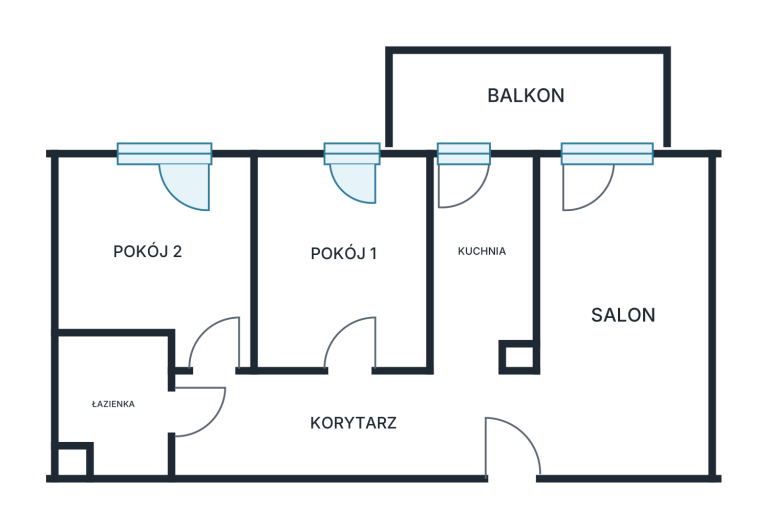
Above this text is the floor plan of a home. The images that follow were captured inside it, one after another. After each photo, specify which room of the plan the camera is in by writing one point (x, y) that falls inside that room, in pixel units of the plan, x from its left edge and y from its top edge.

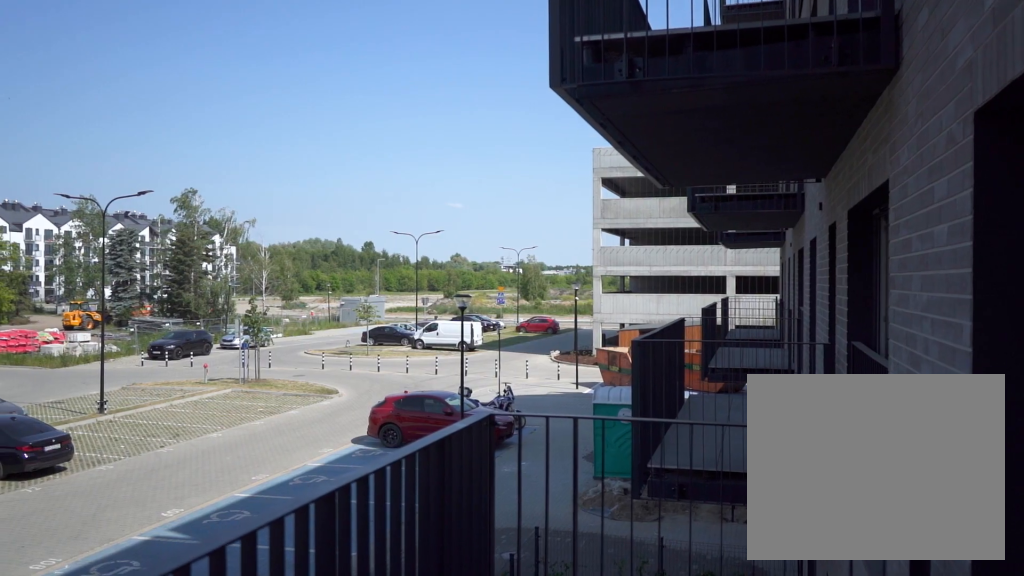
(527, 98)
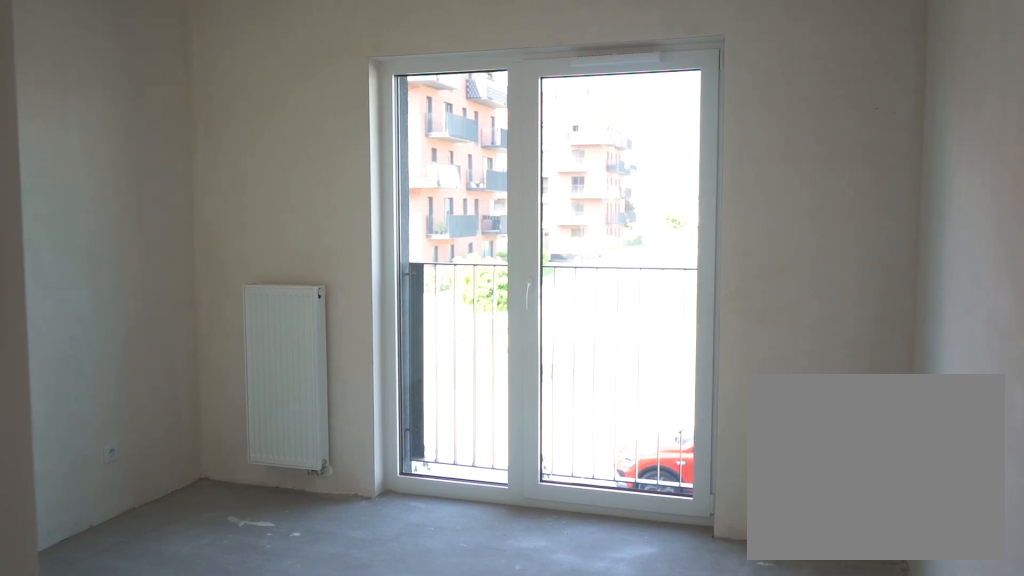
(160, 256)
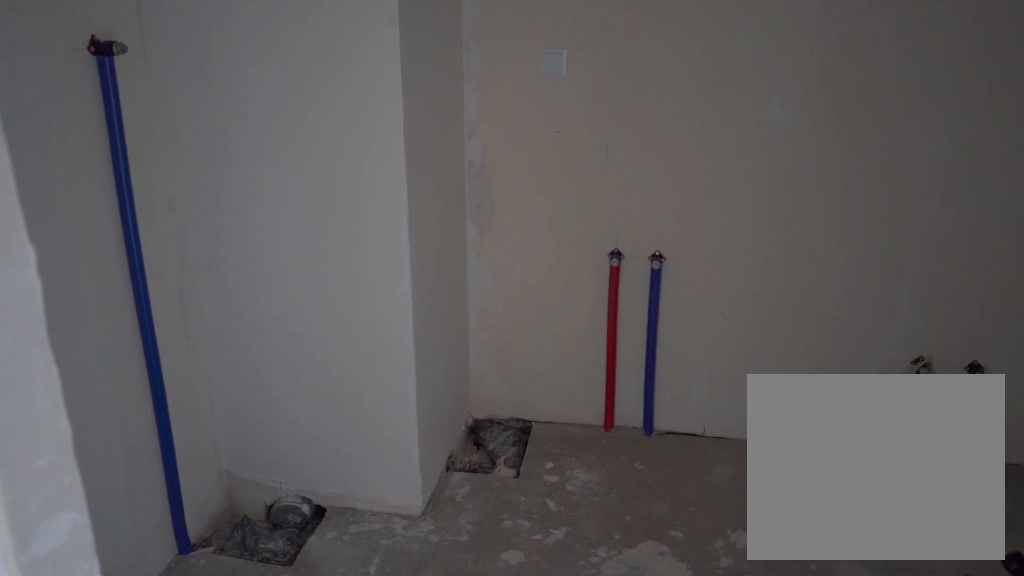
(118, 401)
